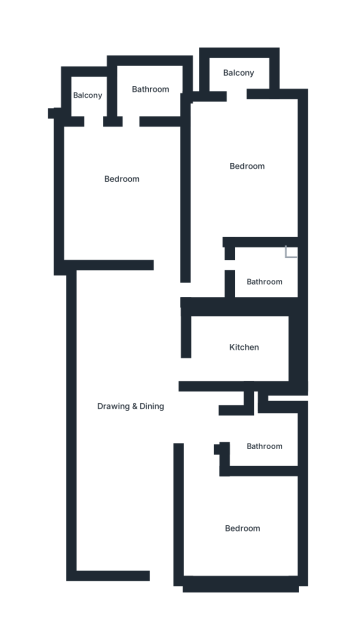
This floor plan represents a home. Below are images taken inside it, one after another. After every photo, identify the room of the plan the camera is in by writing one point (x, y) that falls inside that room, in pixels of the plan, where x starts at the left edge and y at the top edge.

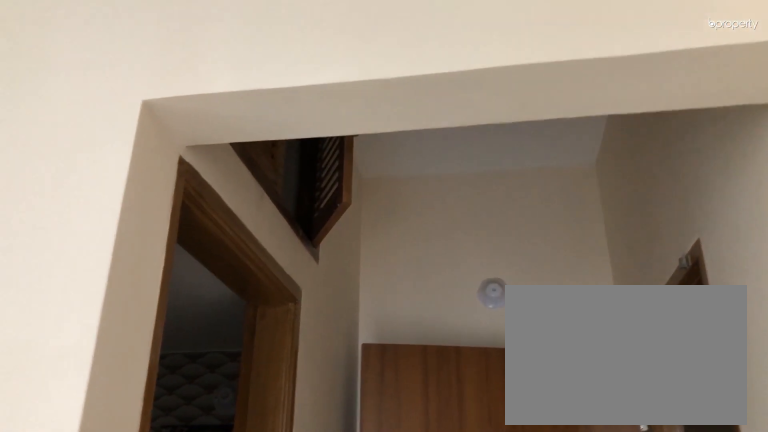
(239, 168)
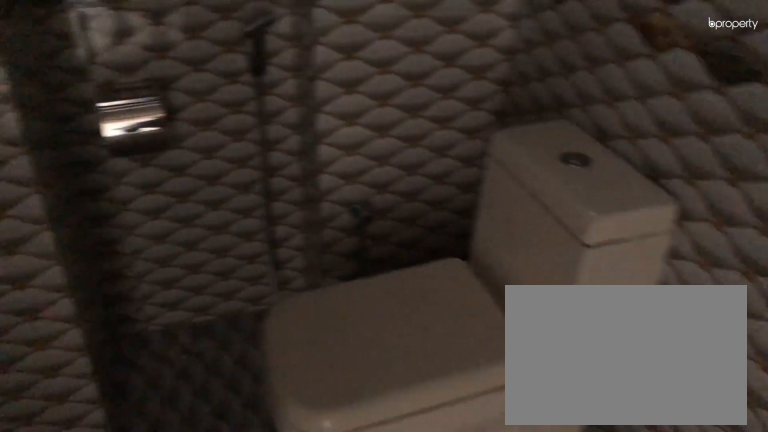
(260, 273)
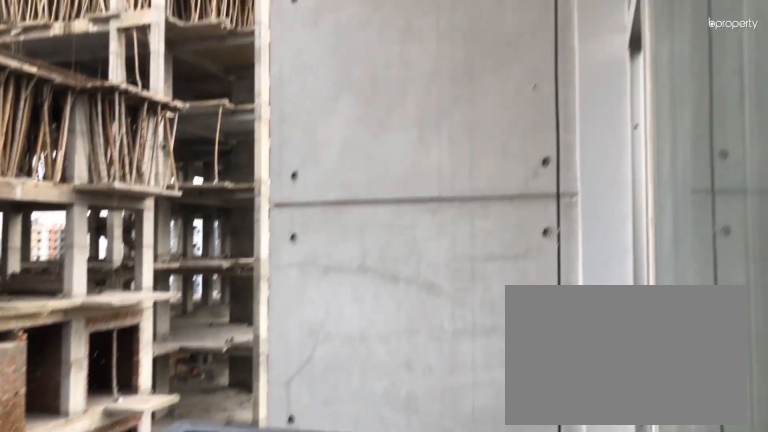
(235, 72)
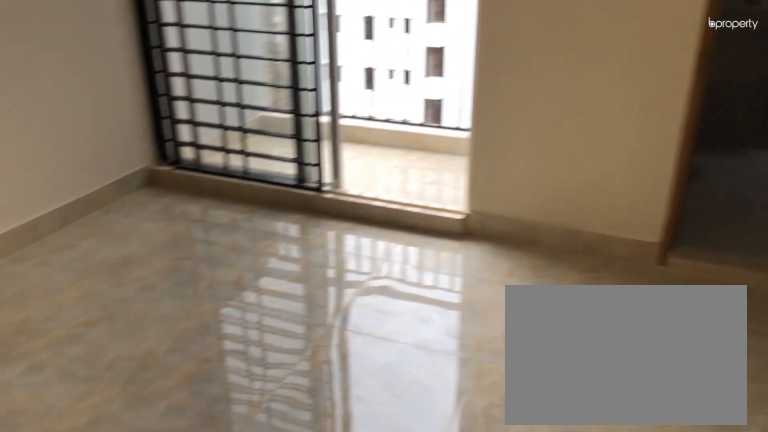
(121, 188)
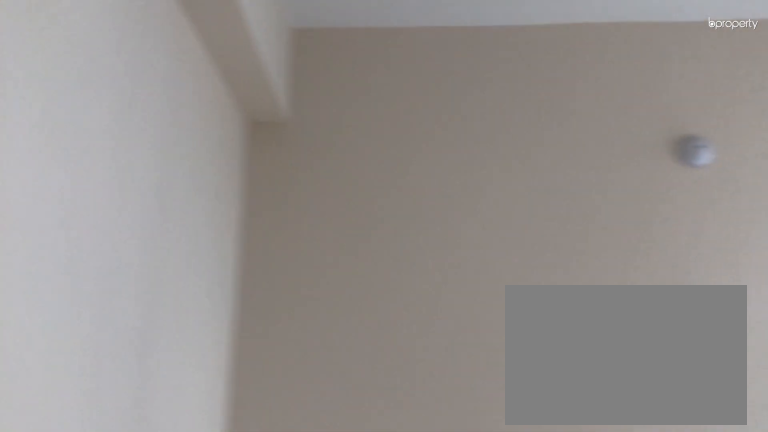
(121, 188)
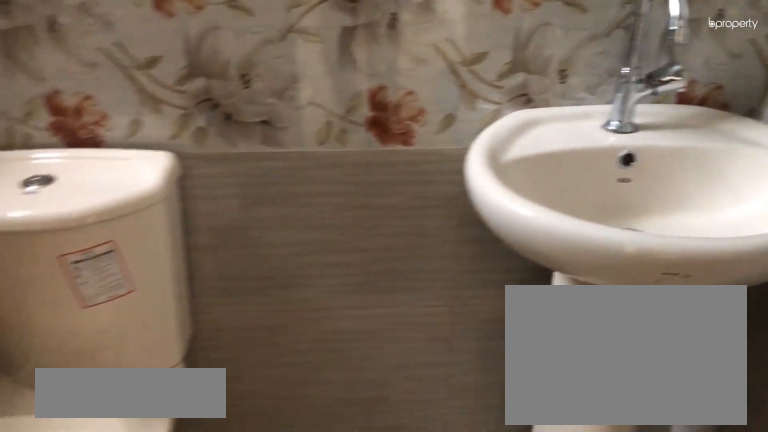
(148, 89)
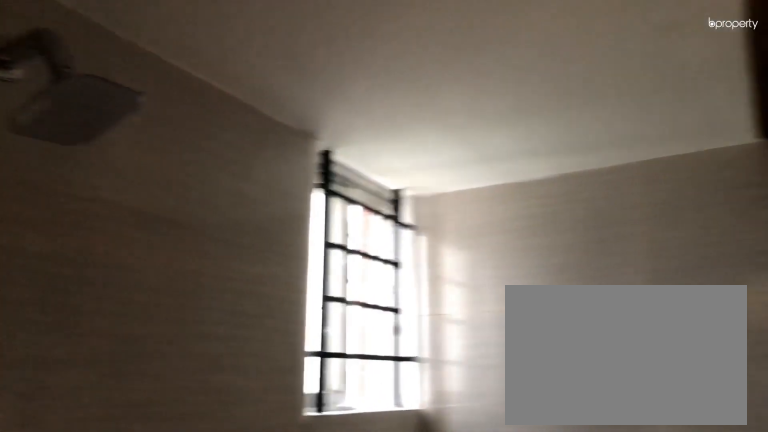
(148, 89)
